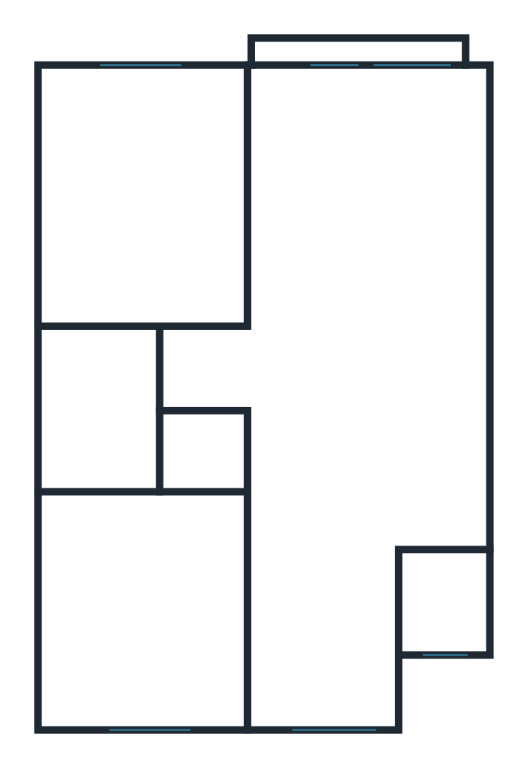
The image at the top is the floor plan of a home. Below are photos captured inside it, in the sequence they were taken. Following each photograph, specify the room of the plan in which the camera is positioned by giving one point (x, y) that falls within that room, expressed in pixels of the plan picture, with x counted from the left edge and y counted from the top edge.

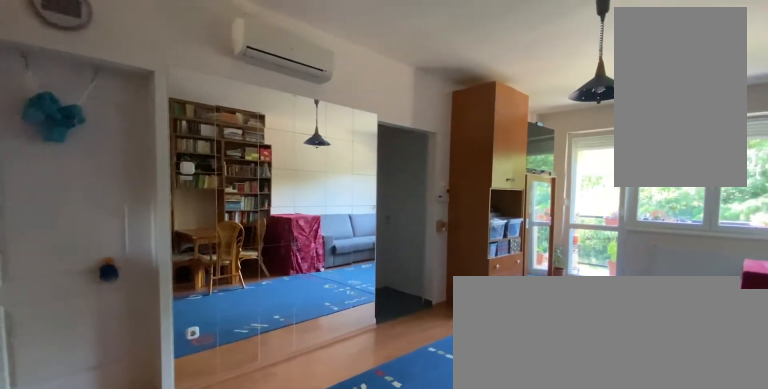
(342, 354)
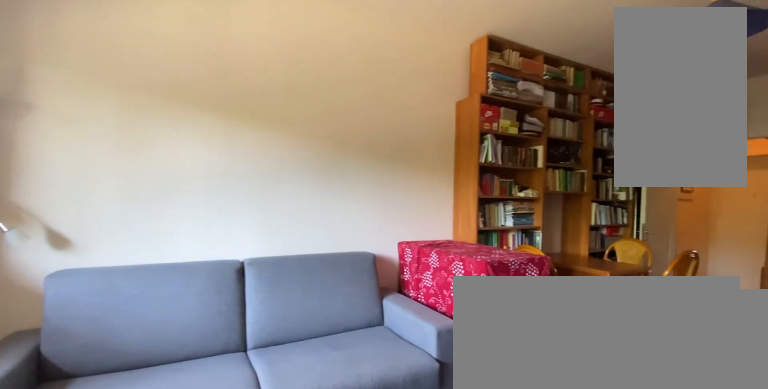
(342, 354)
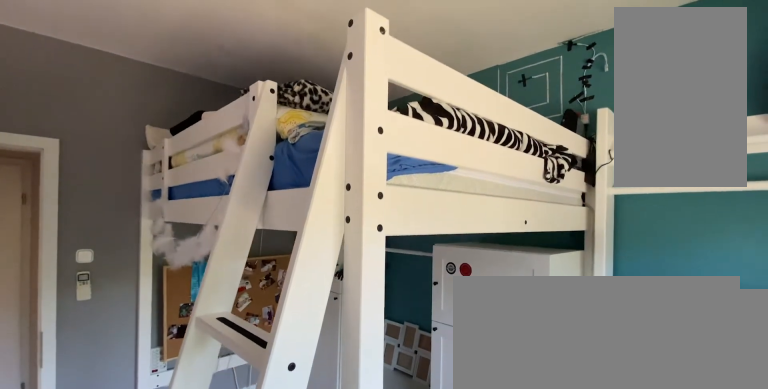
(159, 214)
